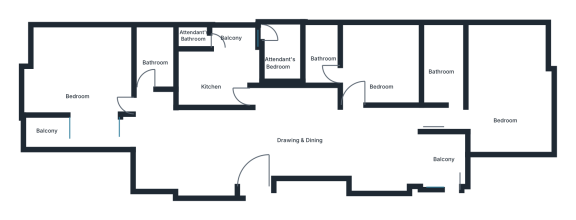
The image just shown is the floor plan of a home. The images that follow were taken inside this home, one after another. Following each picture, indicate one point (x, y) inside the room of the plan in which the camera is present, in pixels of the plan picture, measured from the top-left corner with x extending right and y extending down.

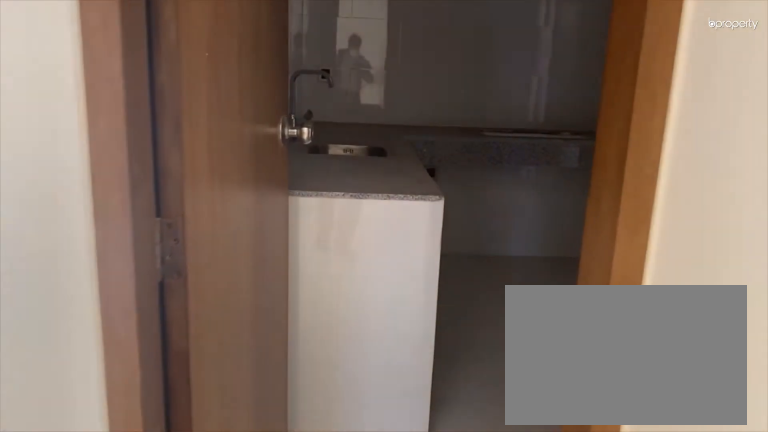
(212, 73)
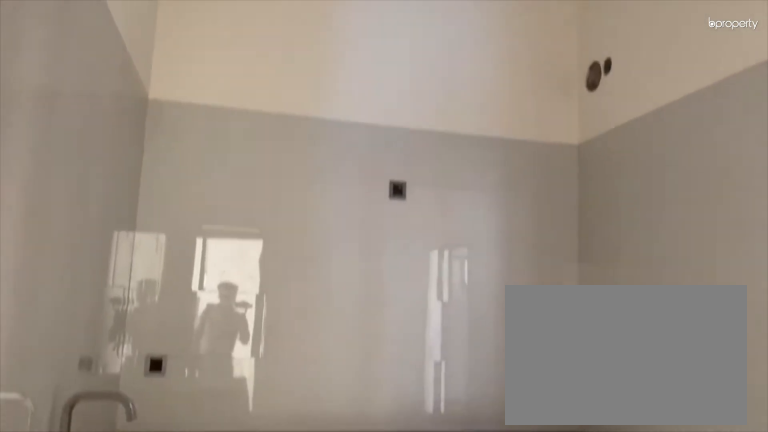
(212, 73)
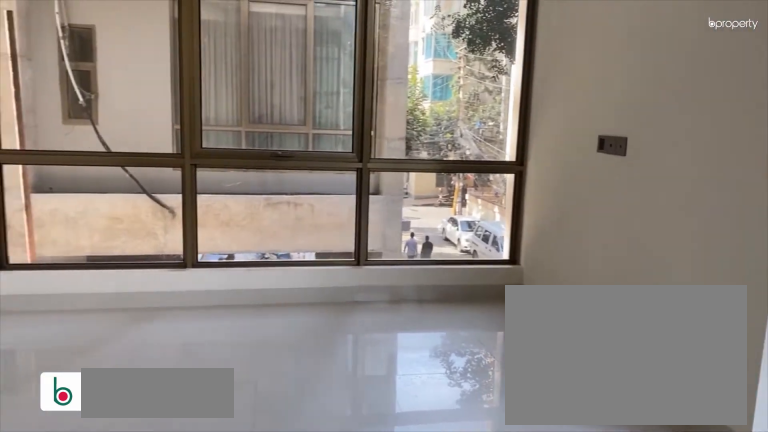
(504, 85)
